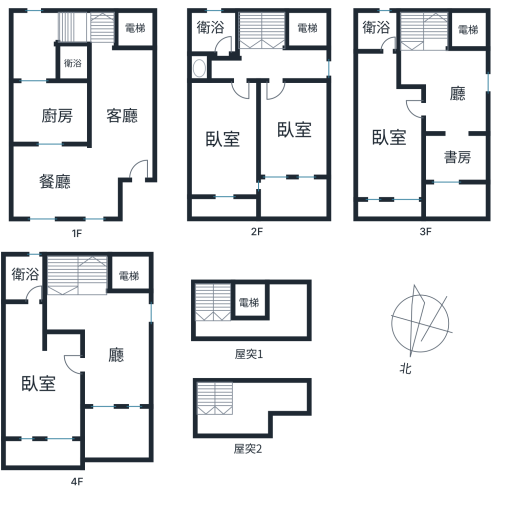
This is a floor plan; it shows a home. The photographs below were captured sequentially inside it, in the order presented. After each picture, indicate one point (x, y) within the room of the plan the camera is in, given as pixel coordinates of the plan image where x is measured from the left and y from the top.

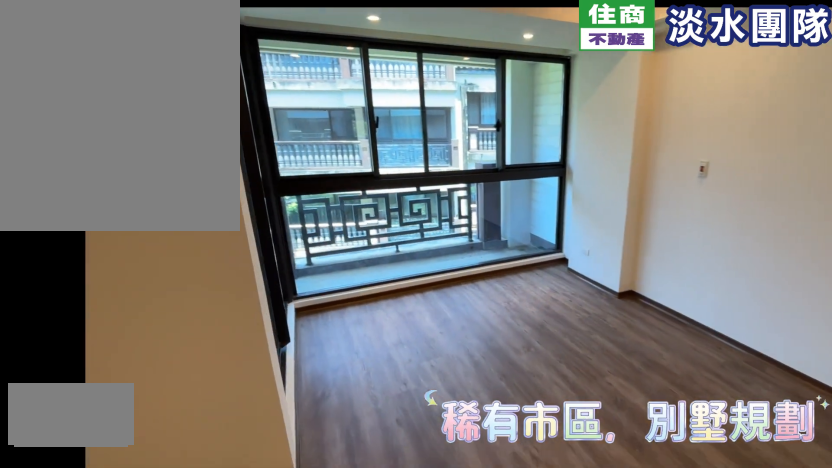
(387, 140)
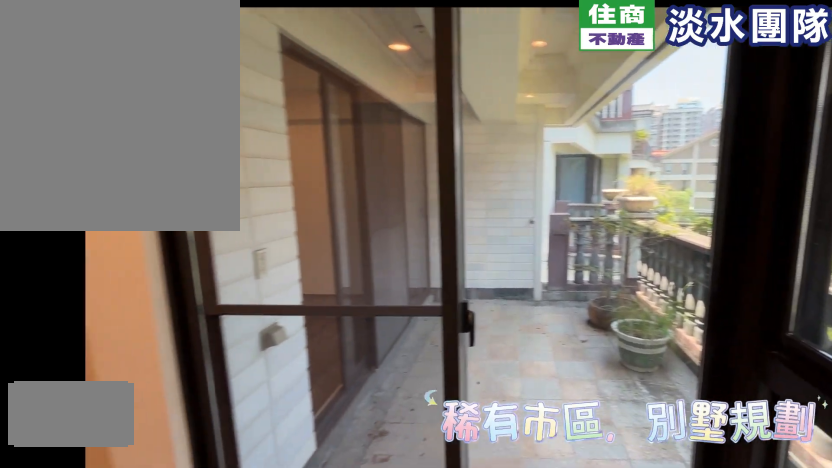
(387, 140)
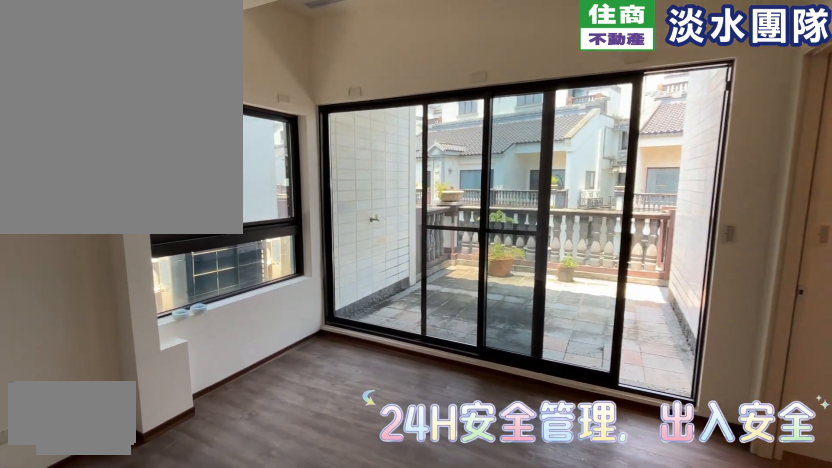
(117, 356)
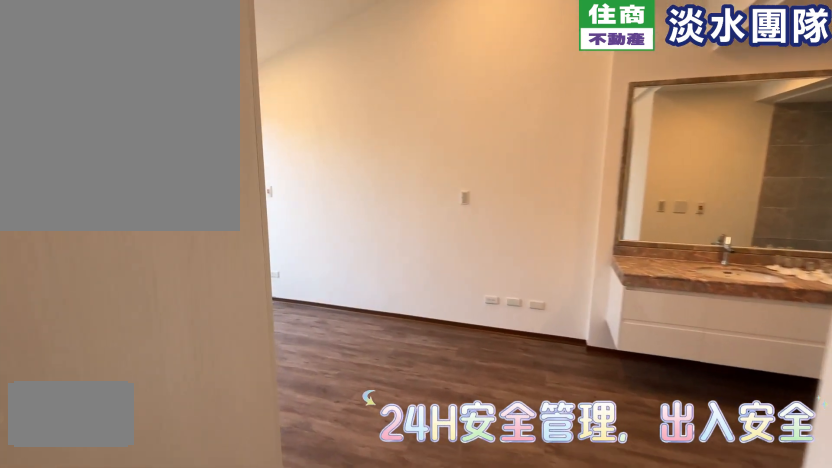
(40, 386)
